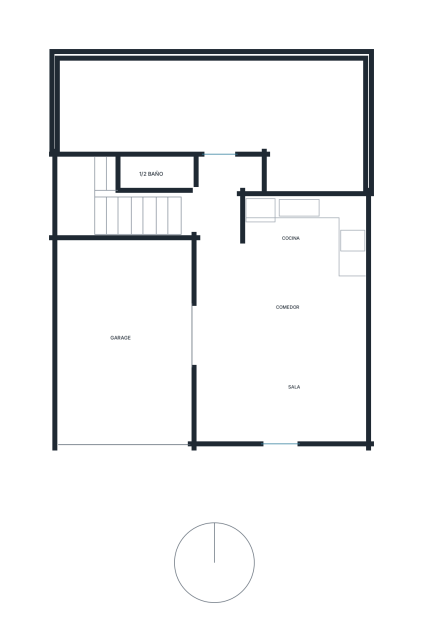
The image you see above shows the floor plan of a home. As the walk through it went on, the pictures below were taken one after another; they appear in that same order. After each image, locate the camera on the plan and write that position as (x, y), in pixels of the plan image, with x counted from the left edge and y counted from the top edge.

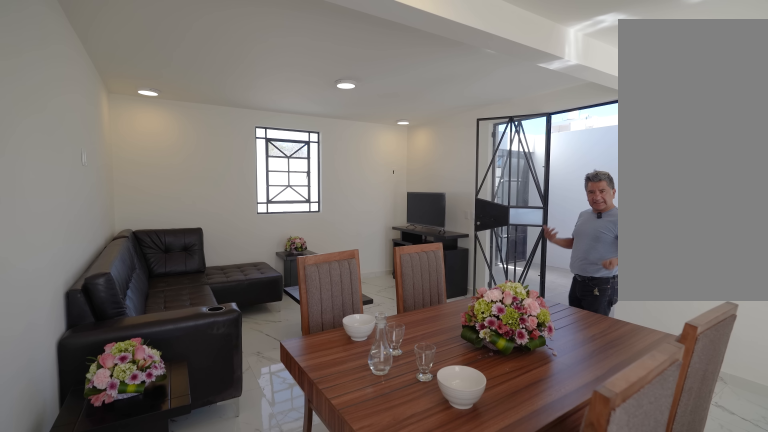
(330, 266)
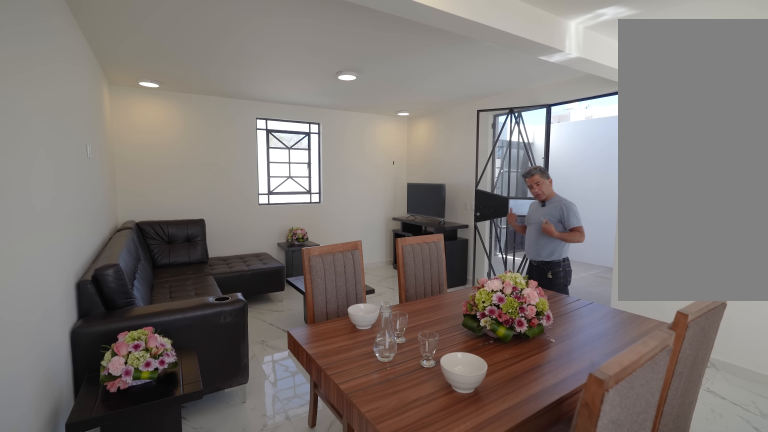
(331, 266)
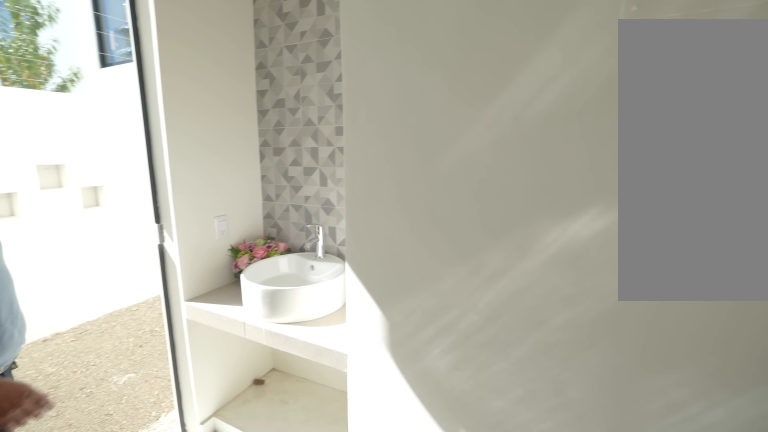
(216, 174)
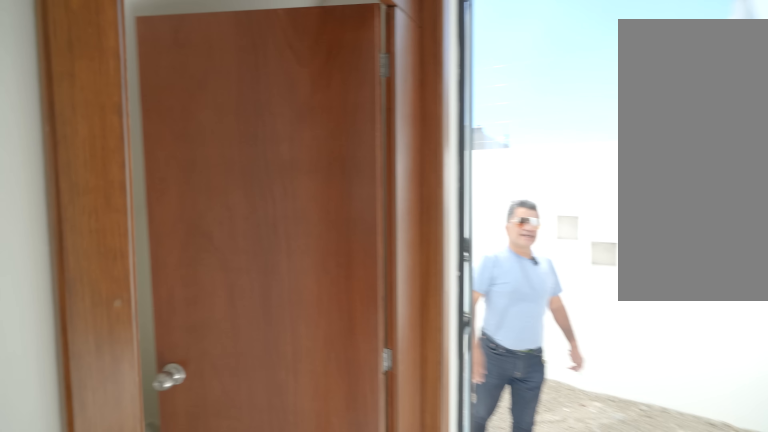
(218, 176)
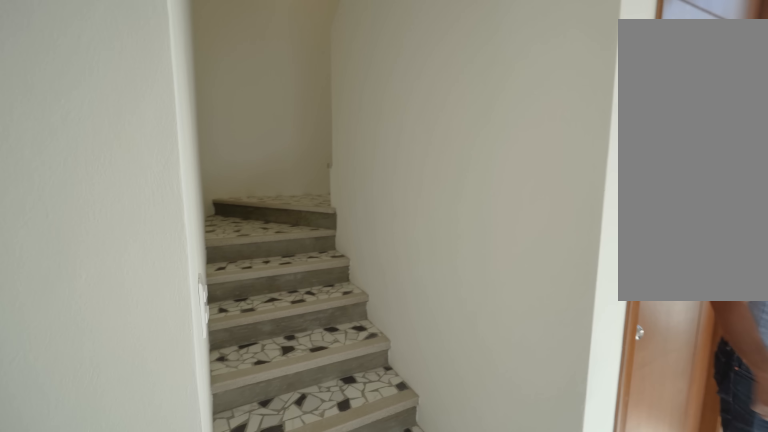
(212, 216)
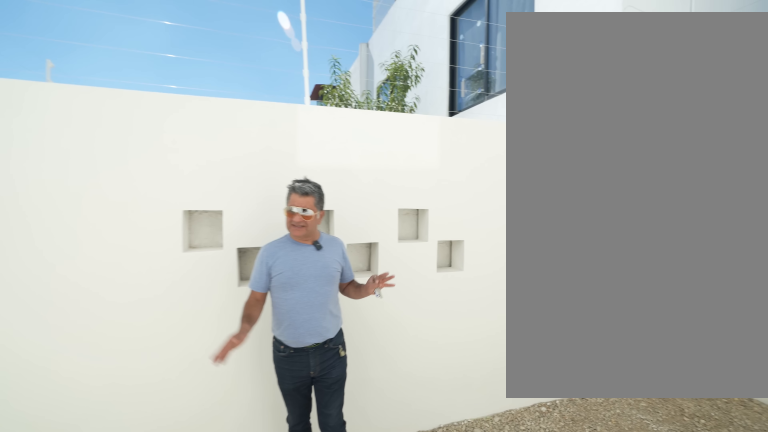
(216, 127)
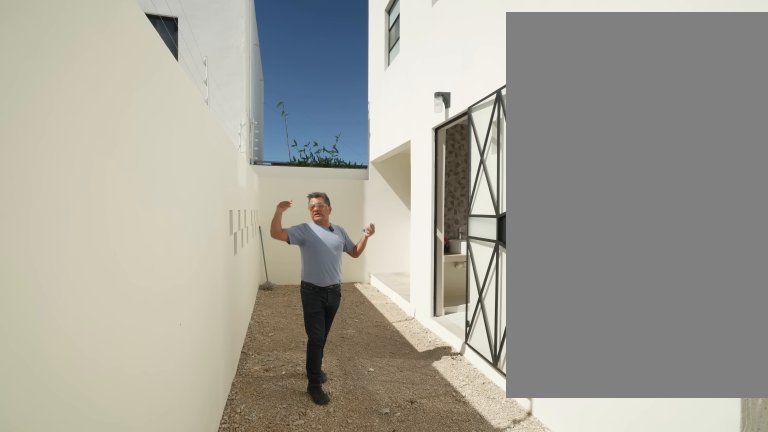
(138, 120)
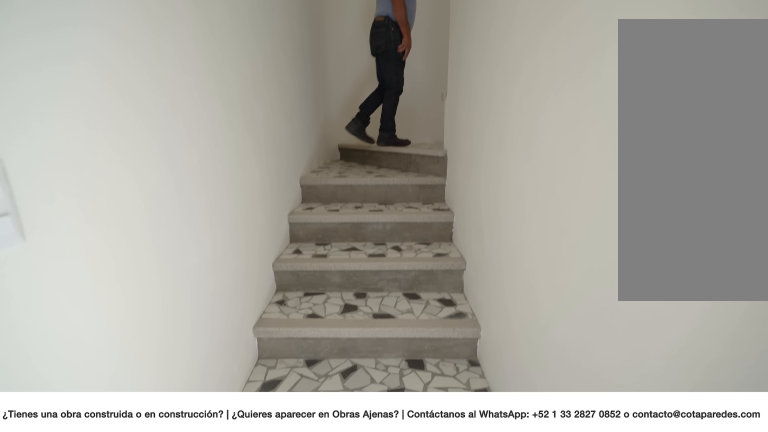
(176, 211)
